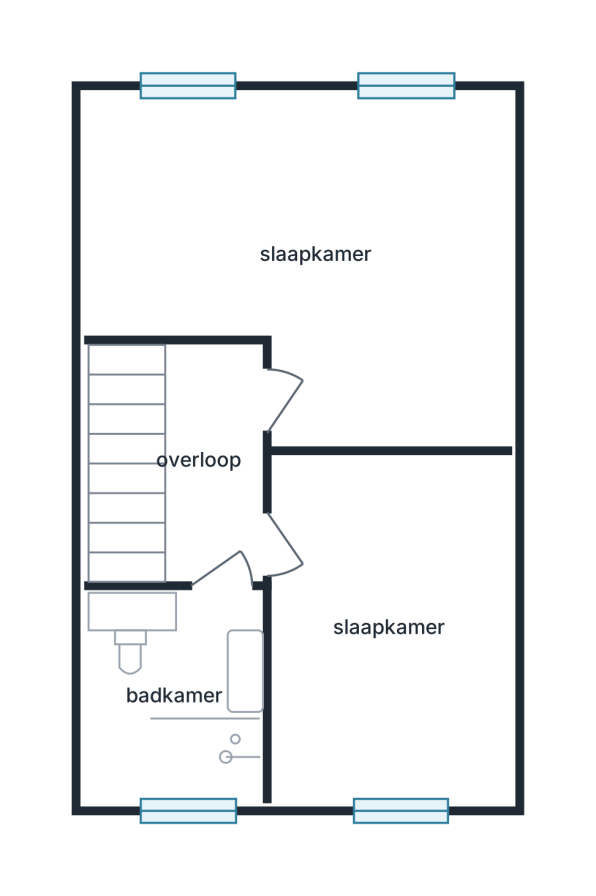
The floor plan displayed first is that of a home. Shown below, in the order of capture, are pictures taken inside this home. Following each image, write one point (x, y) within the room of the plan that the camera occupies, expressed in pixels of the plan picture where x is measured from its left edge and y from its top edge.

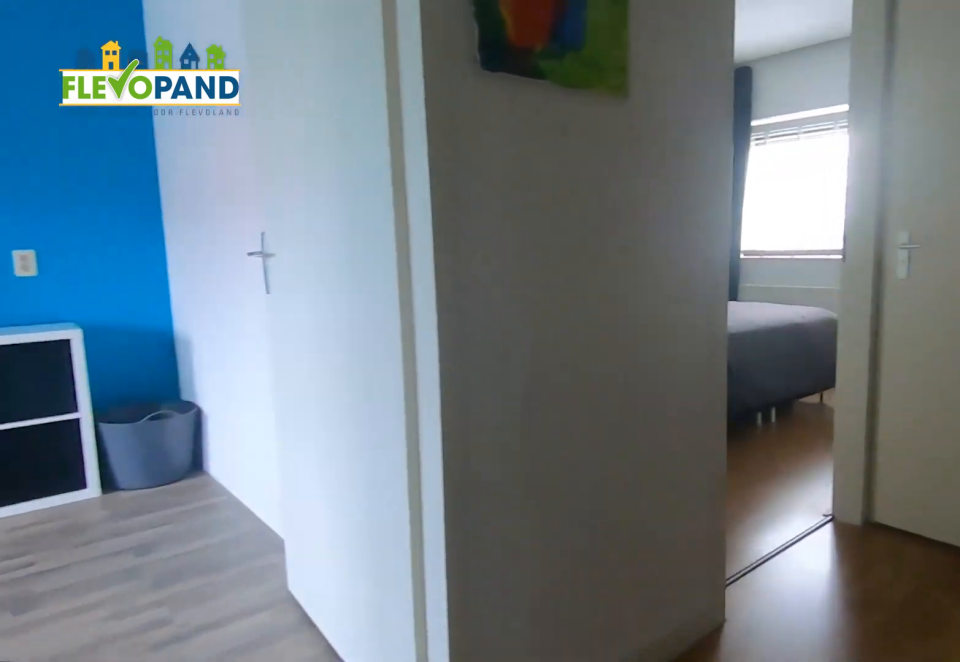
(202, 398)
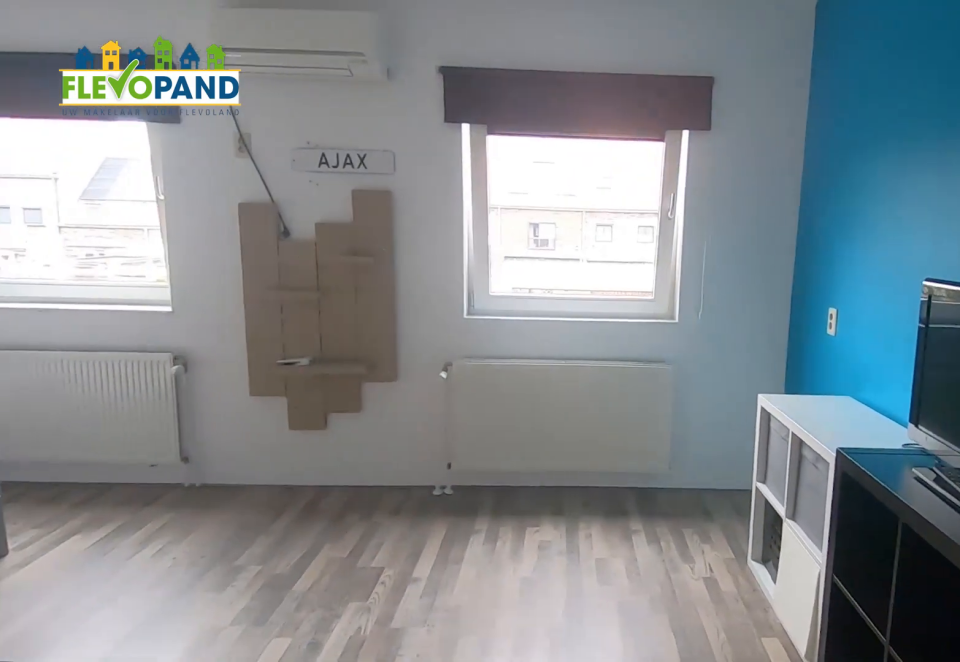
(266, 193)
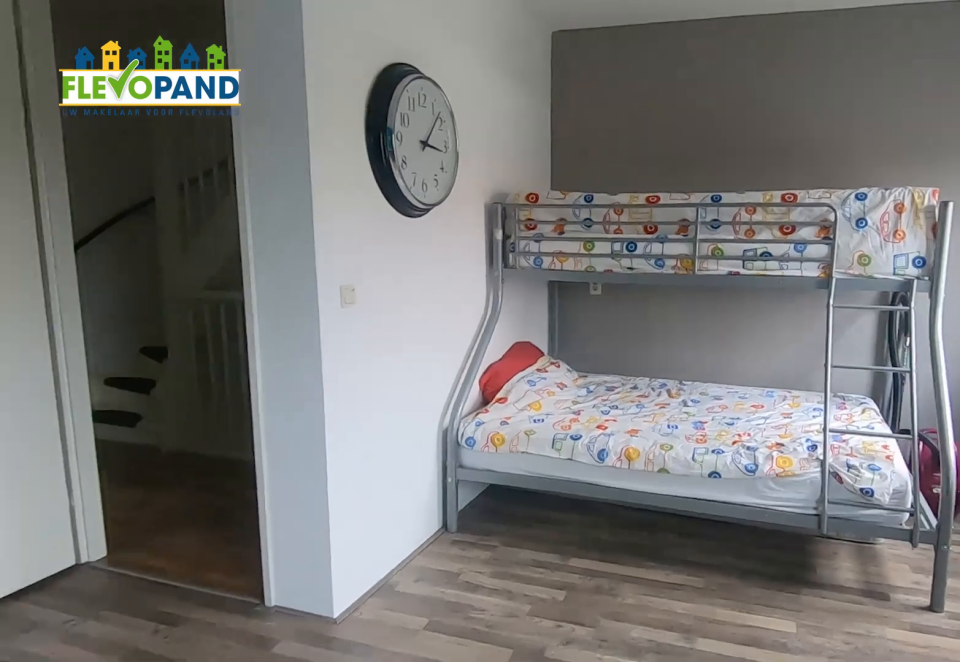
(266, 193)
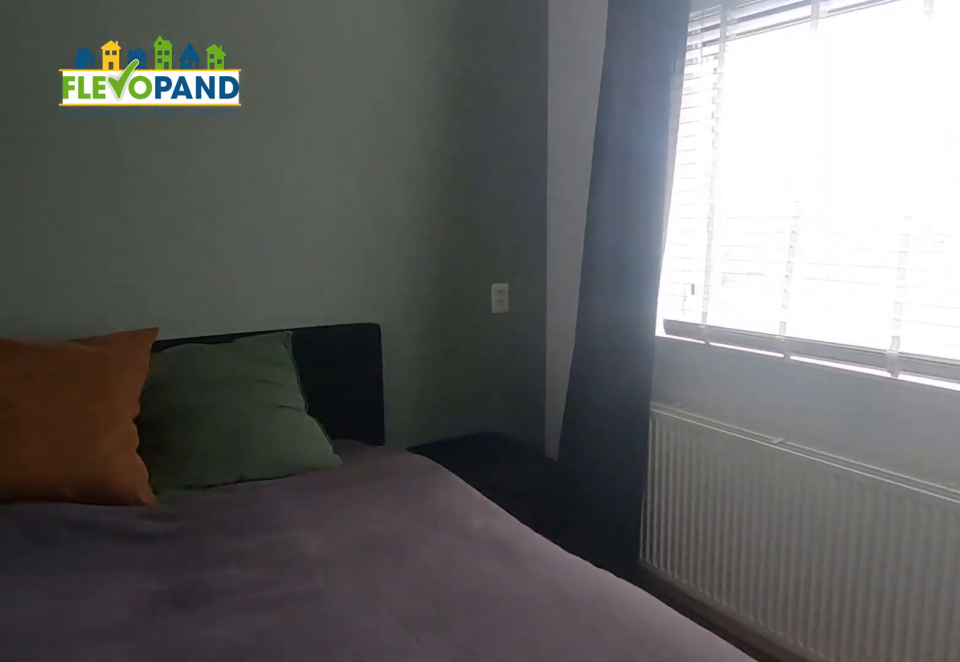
(390, 625)
